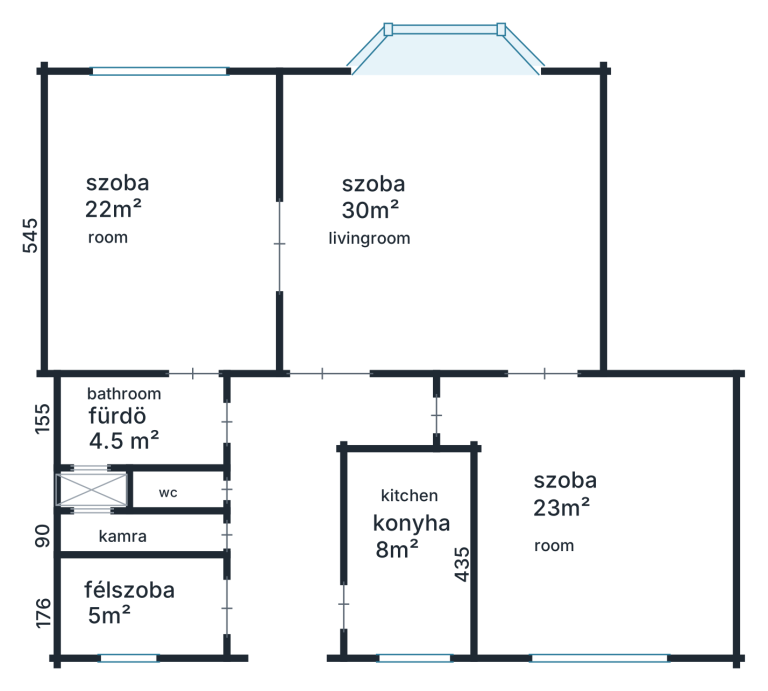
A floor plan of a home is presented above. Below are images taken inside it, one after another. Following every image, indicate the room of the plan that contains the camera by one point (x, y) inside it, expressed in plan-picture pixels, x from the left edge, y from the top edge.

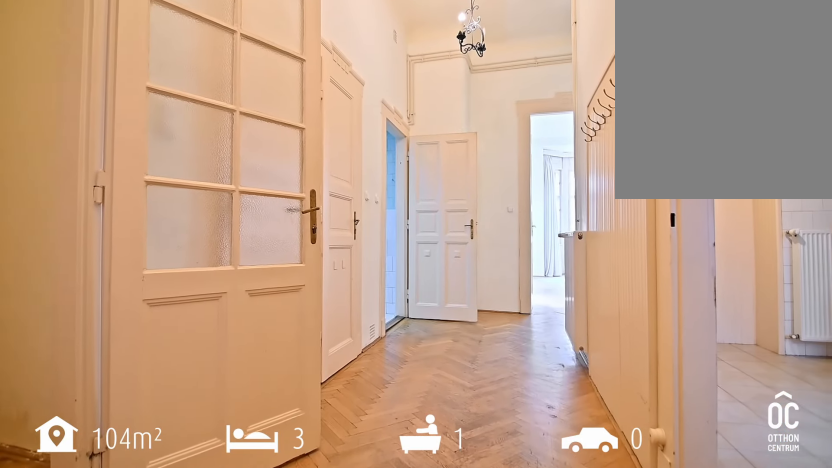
(284, 450)
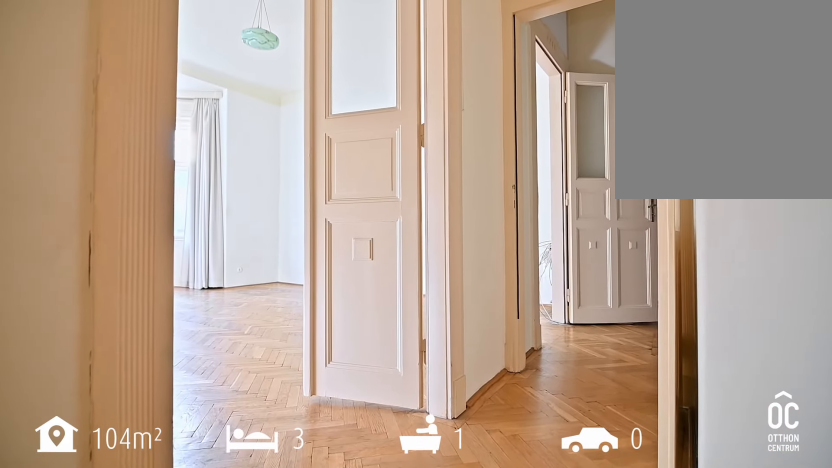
(284, 451)
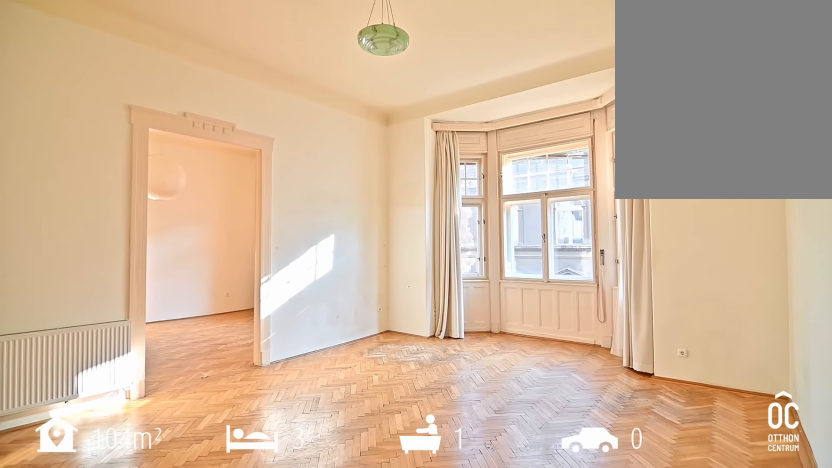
(438, 210)
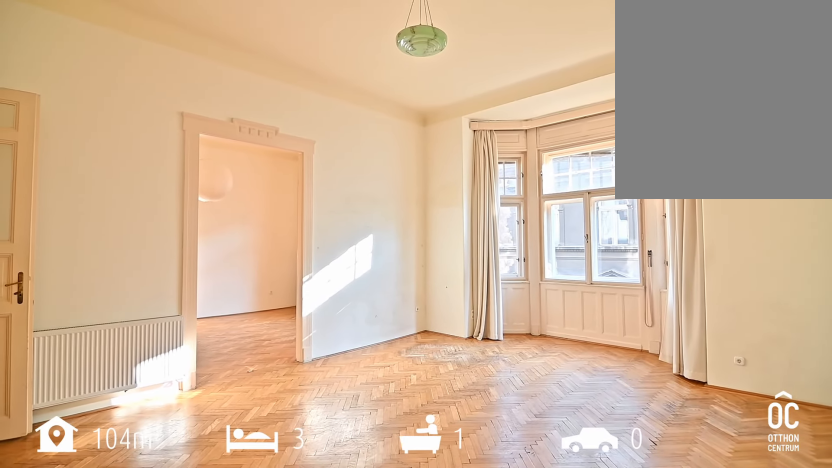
(438, 210)
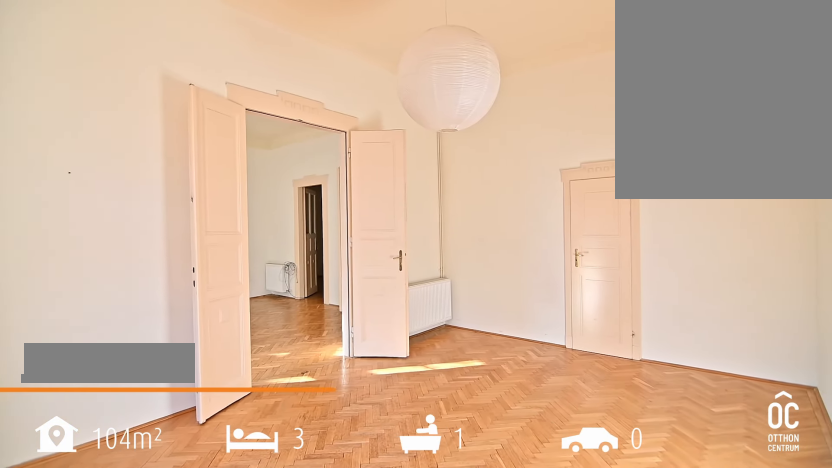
(154, 229)
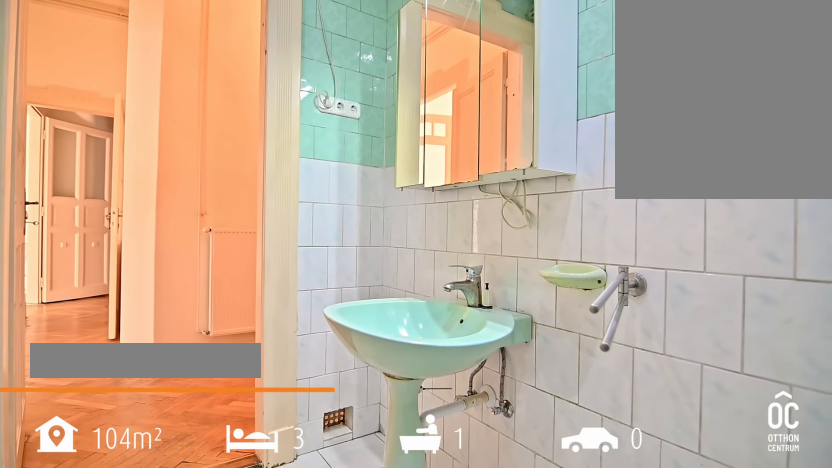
(139, 419)
